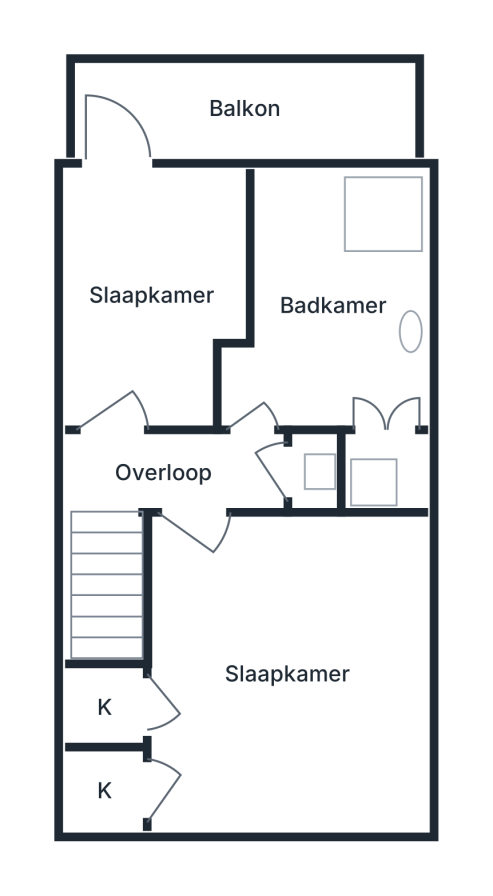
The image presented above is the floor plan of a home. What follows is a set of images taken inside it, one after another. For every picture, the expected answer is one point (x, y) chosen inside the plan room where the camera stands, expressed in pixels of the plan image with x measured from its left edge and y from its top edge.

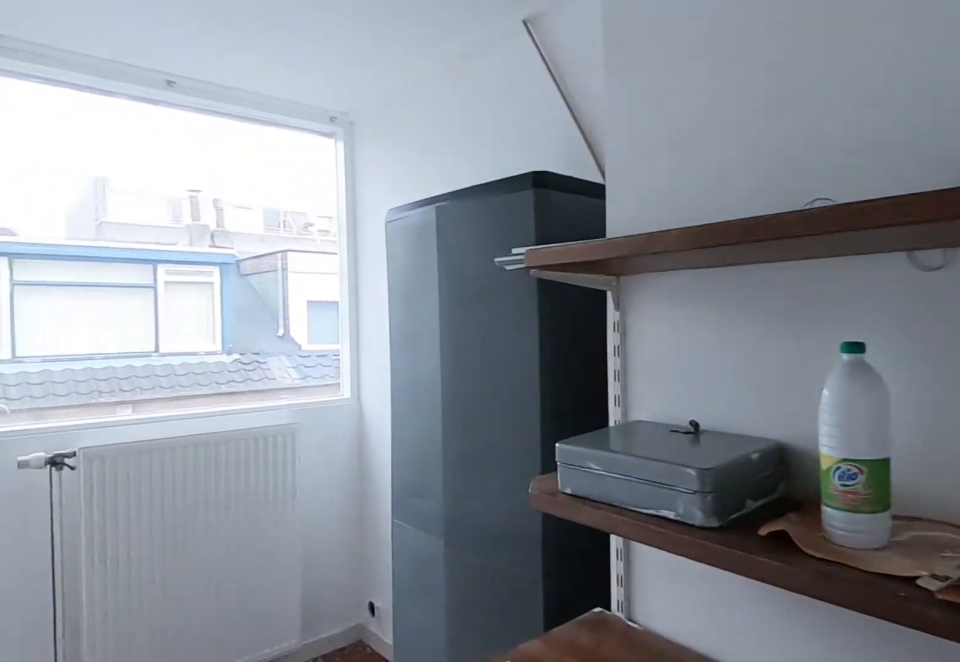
(156, 236)
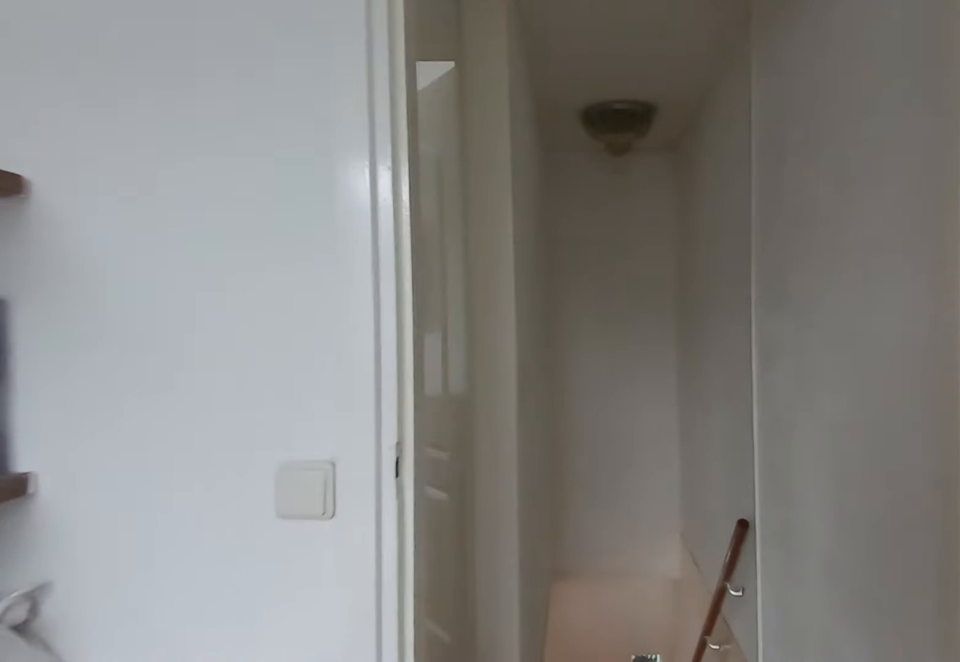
(156, 236)
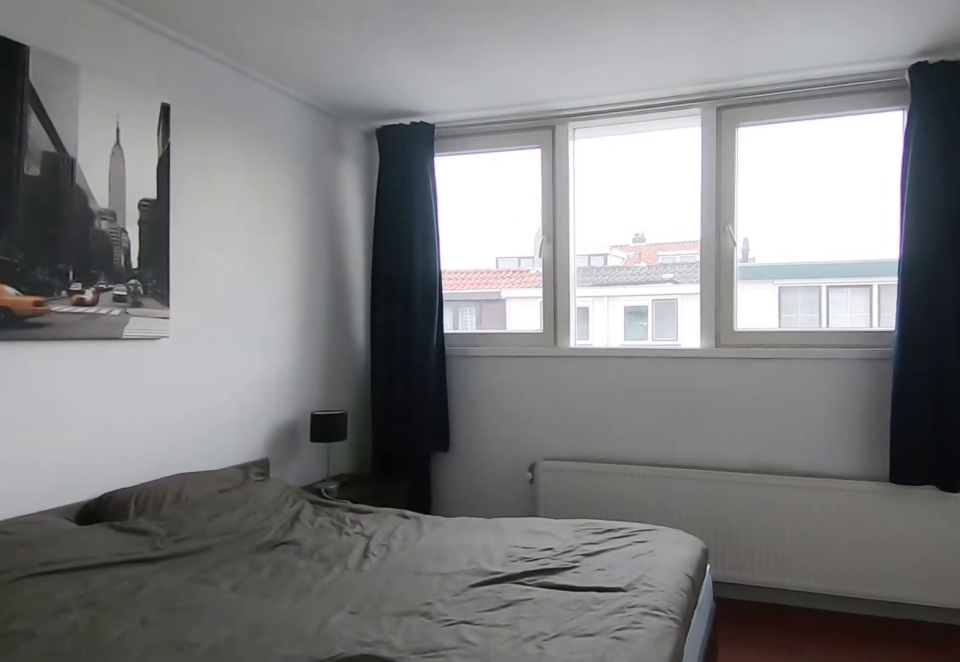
(407, 749)
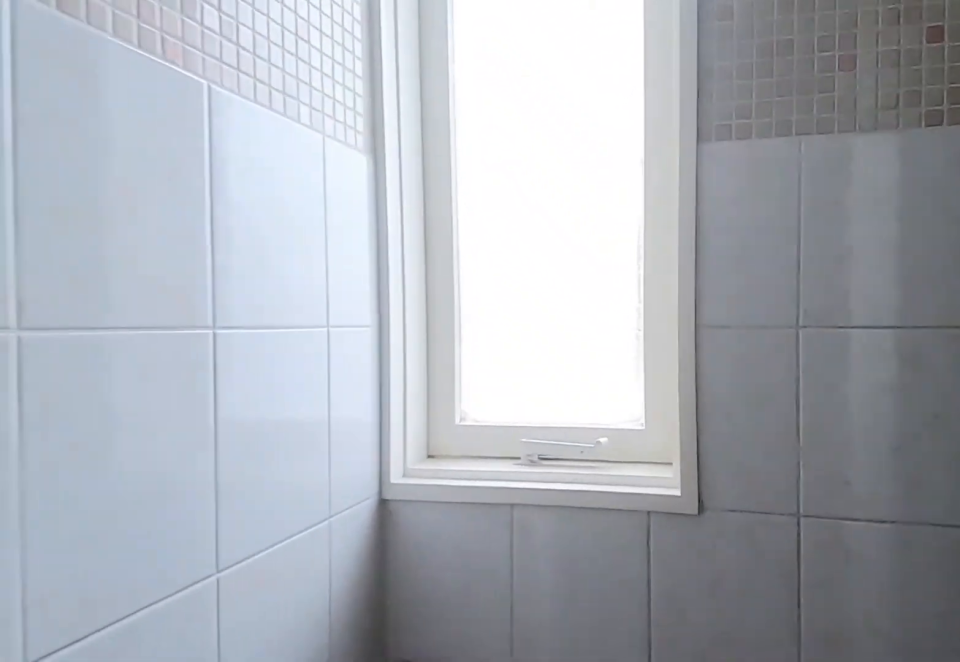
(318, 228)
